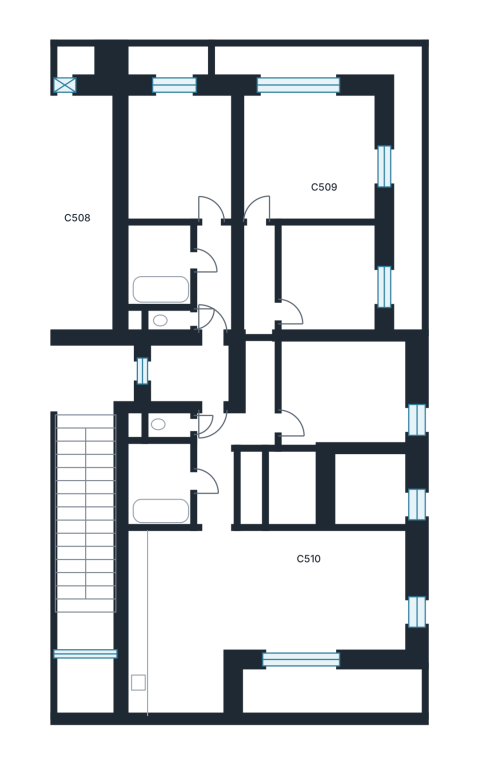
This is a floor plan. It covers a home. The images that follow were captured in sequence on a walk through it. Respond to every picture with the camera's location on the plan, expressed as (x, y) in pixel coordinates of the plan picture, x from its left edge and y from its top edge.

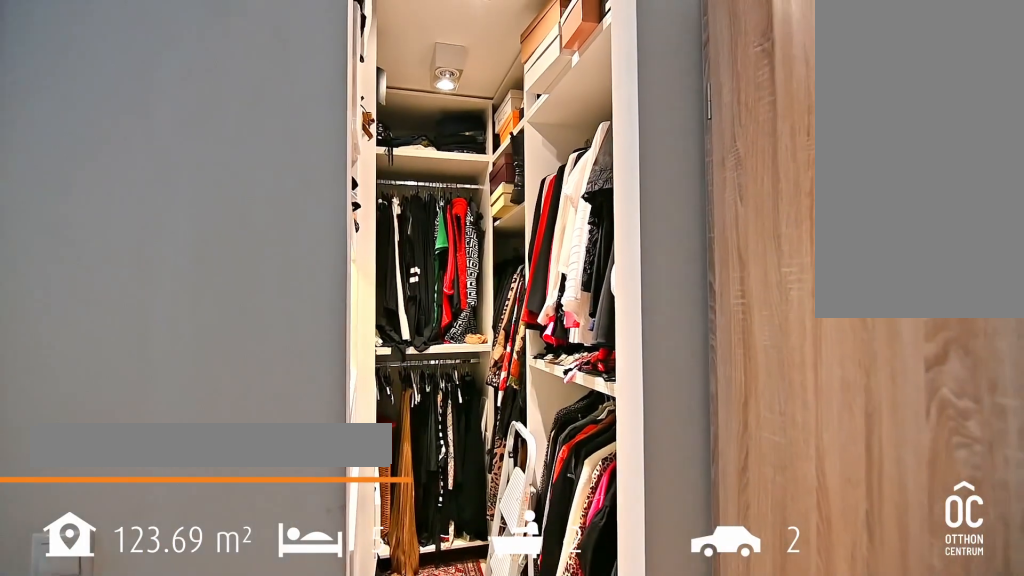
(297, 484)
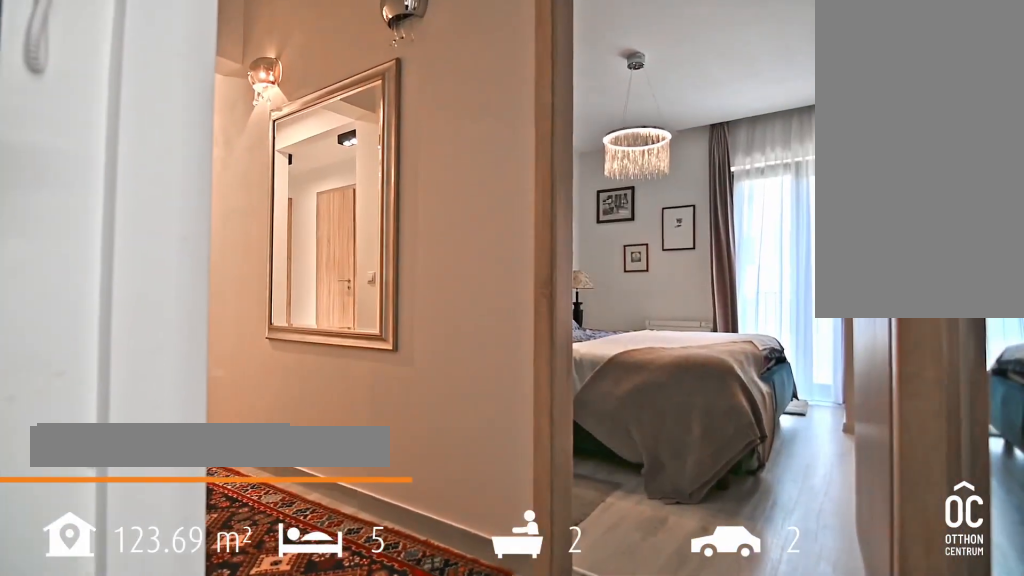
(253, 377)
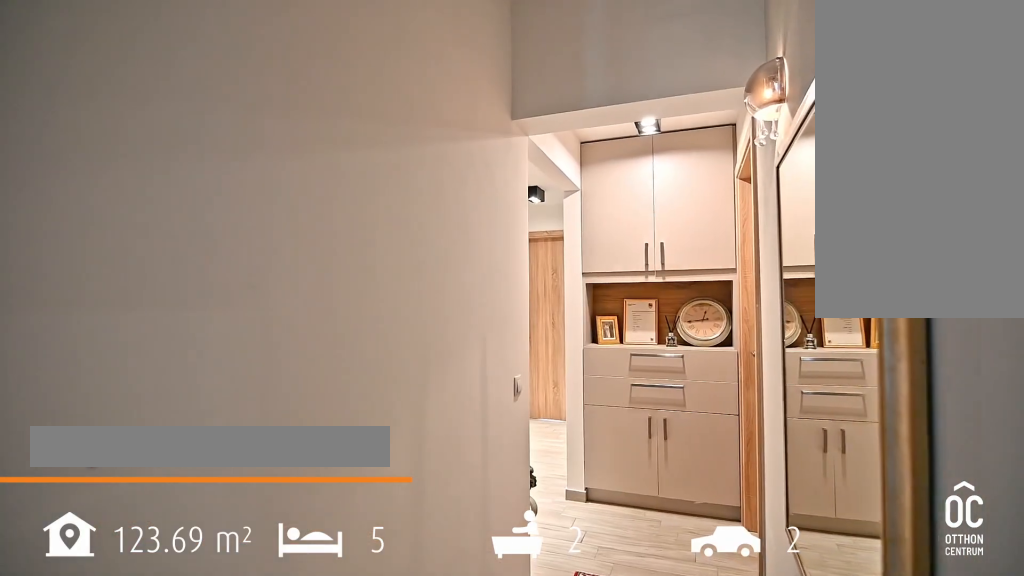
(253, 377)
